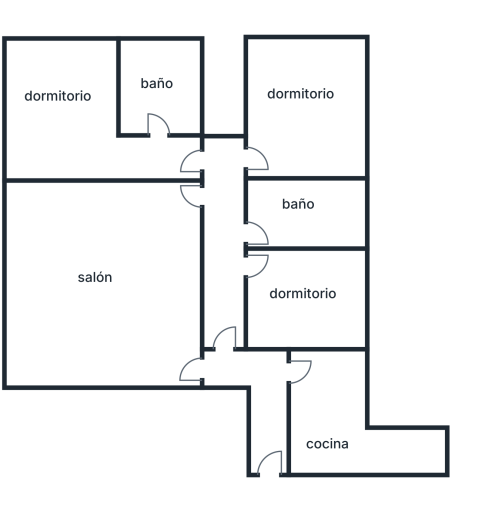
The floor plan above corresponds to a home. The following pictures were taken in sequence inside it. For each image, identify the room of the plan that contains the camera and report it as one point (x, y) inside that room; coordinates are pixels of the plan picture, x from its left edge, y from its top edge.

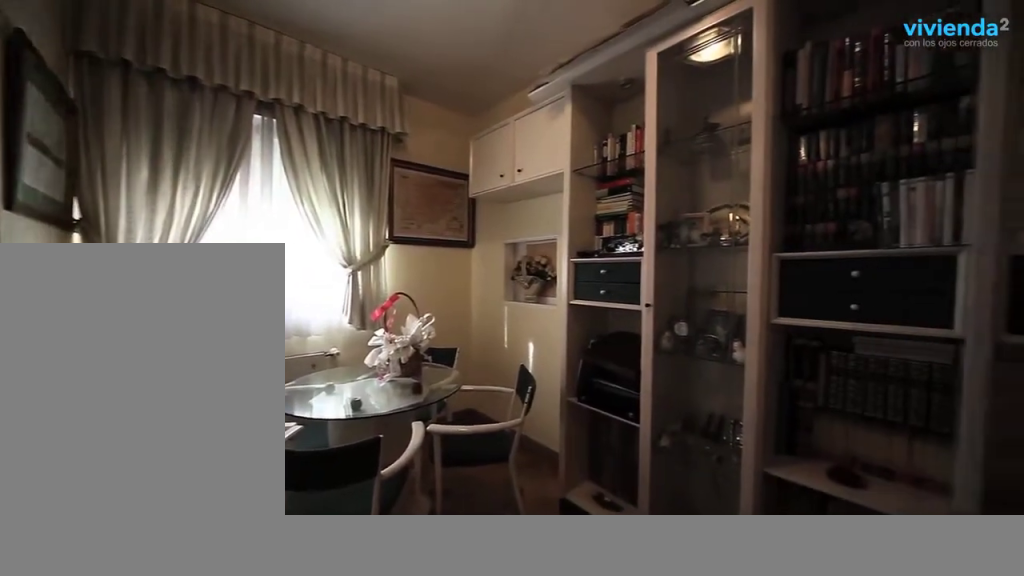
(321, 305)
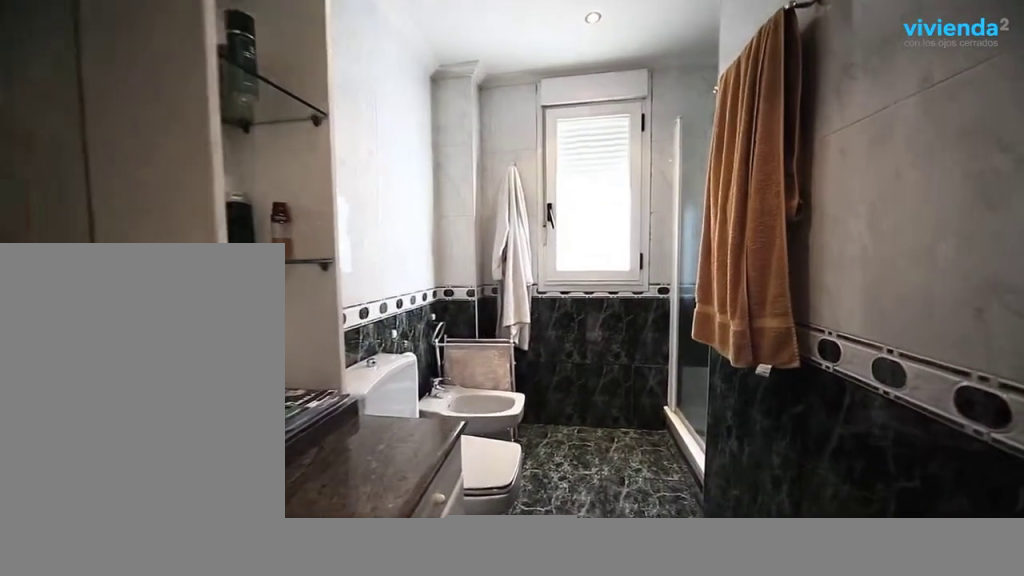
(336, 222)
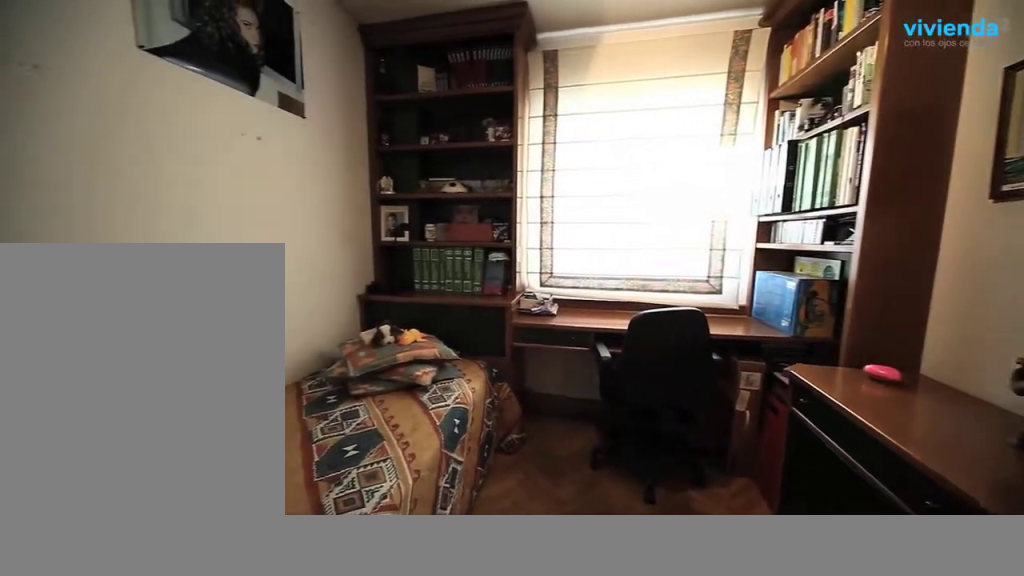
(315, 143)
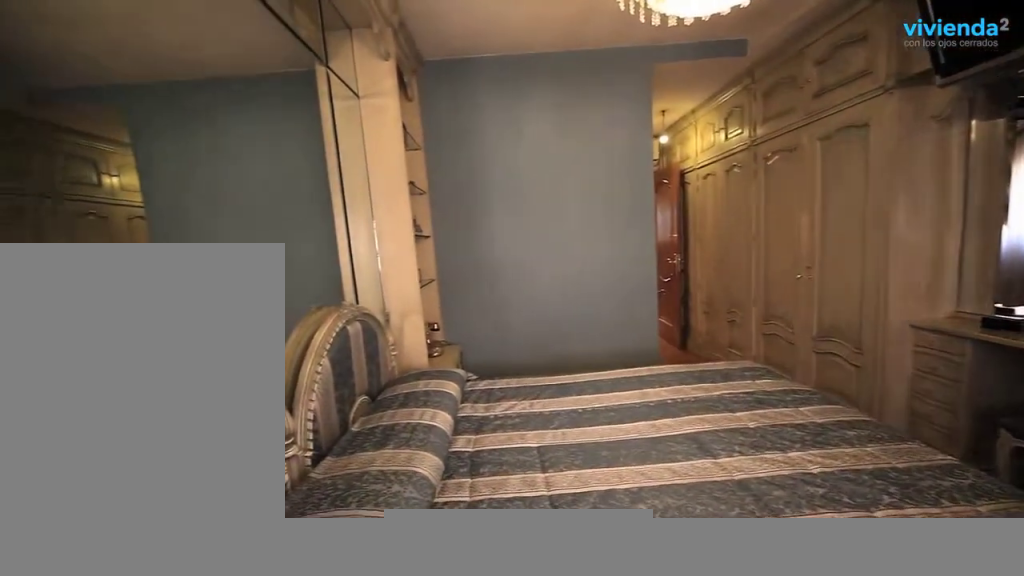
(63, 142)
